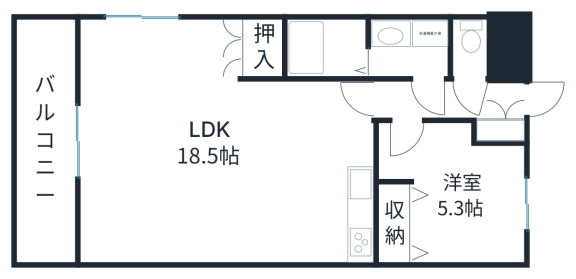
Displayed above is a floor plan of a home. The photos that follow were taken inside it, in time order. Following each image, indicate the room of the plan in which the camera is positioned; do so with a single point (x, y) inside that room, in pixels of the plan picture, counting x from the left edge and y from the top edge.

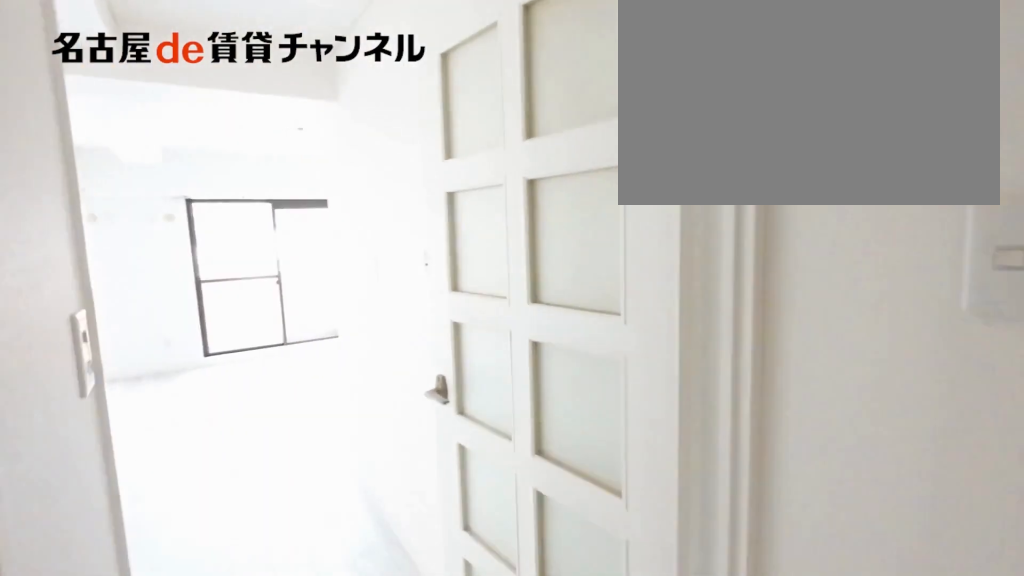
(397, 99)
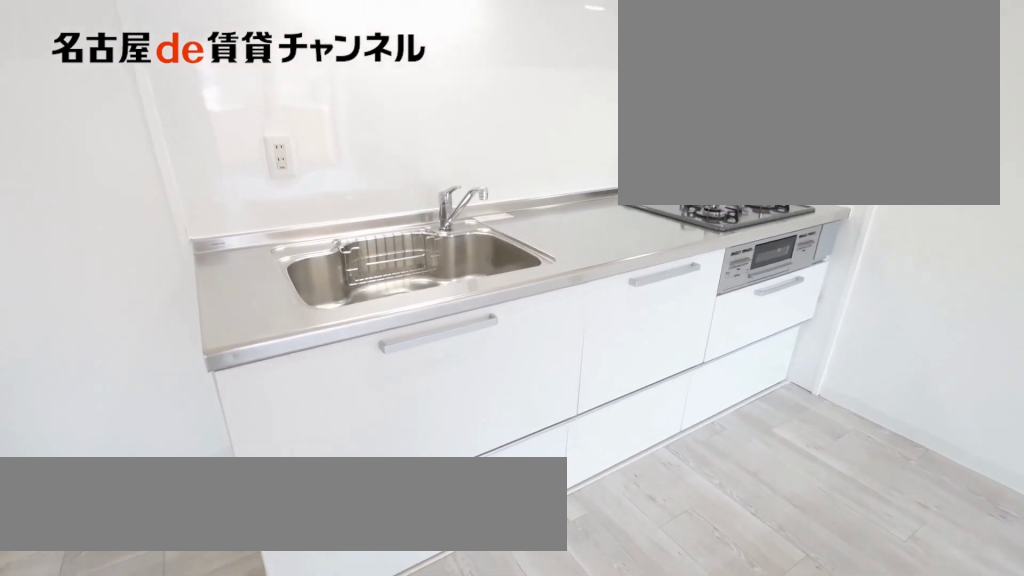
(366, 226)
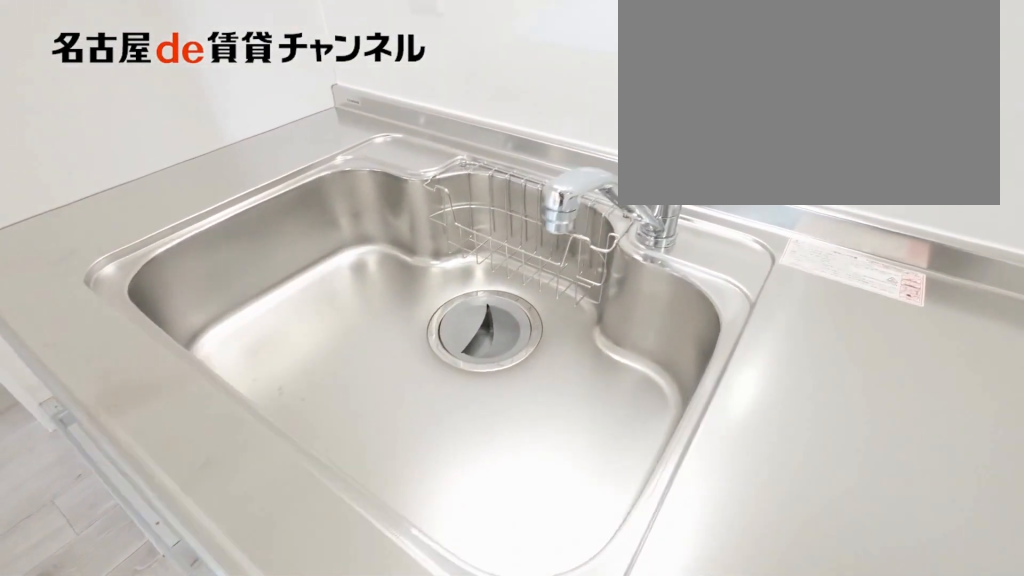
(366, 226)
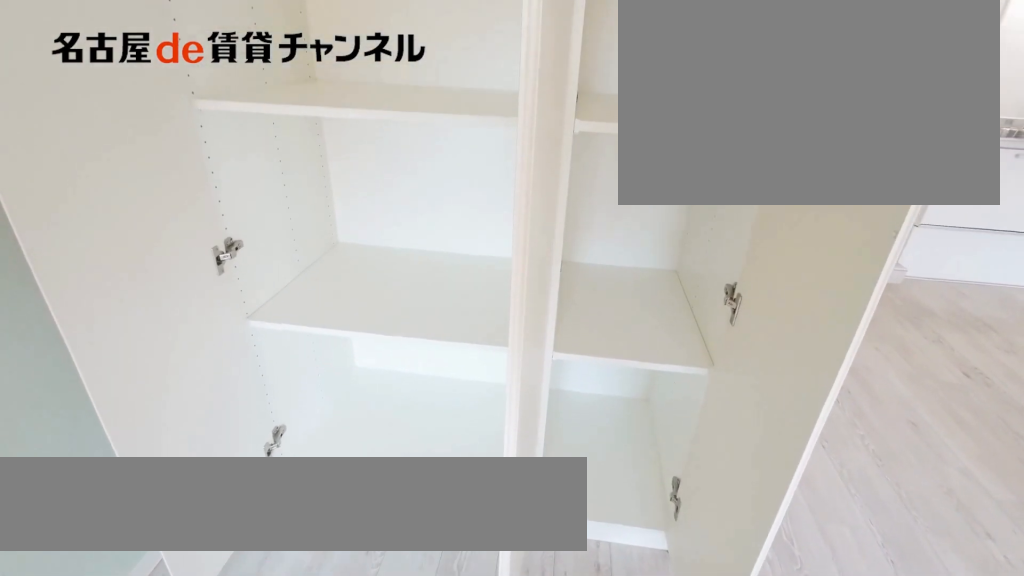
(260, 48)
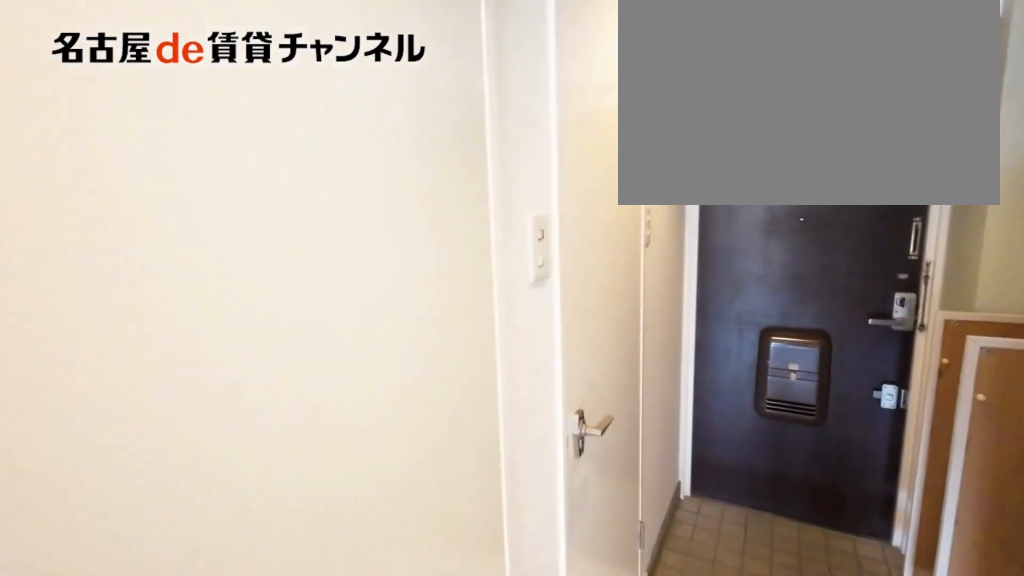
(428, 99)
